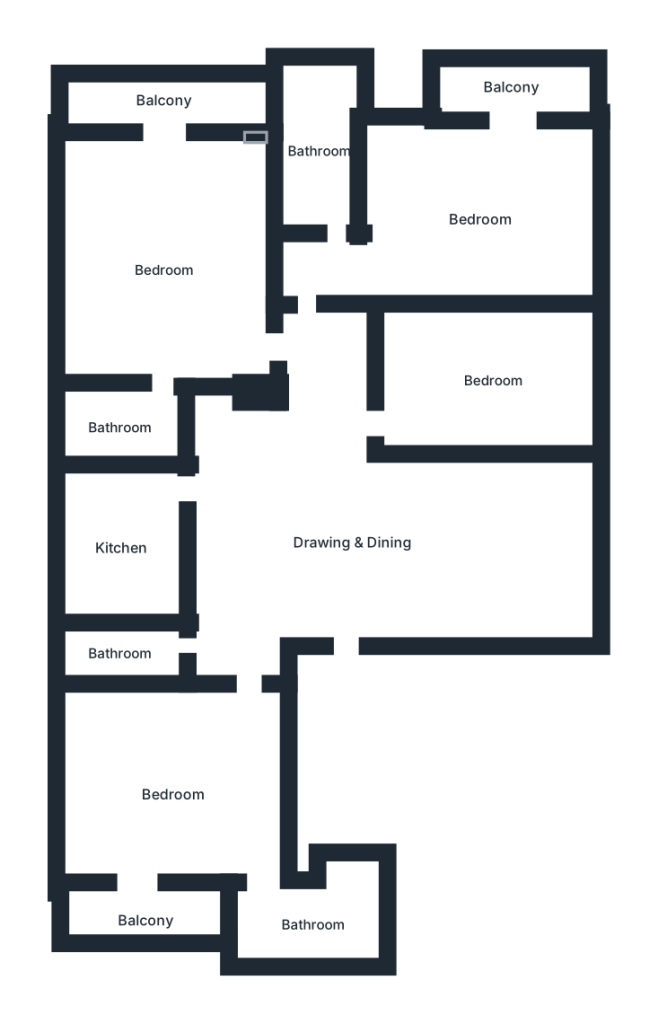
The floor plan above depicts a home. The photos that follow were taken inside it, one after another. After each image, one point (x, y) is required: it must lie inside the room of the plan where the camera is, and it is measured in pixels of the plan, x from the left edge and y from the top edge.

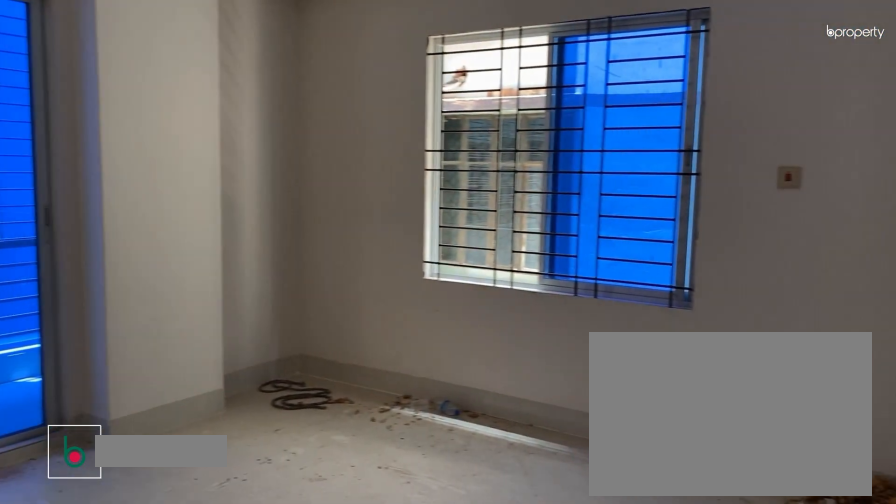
(174, 794)
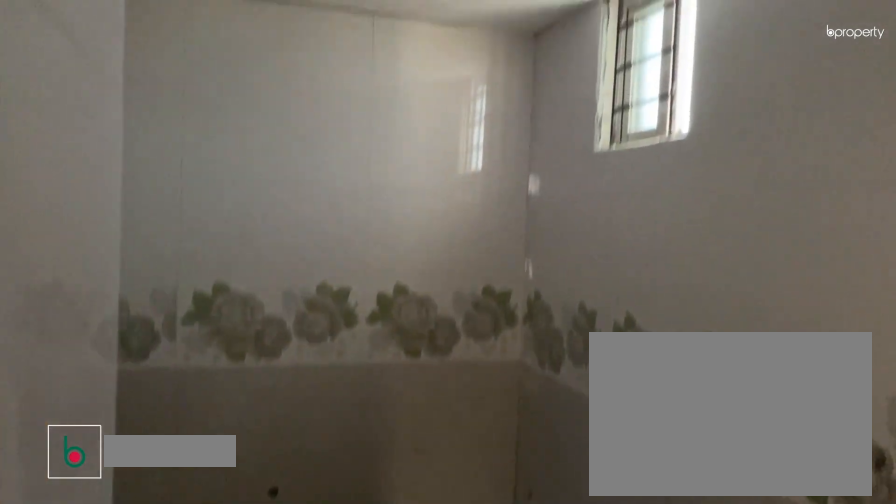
(311, 922)
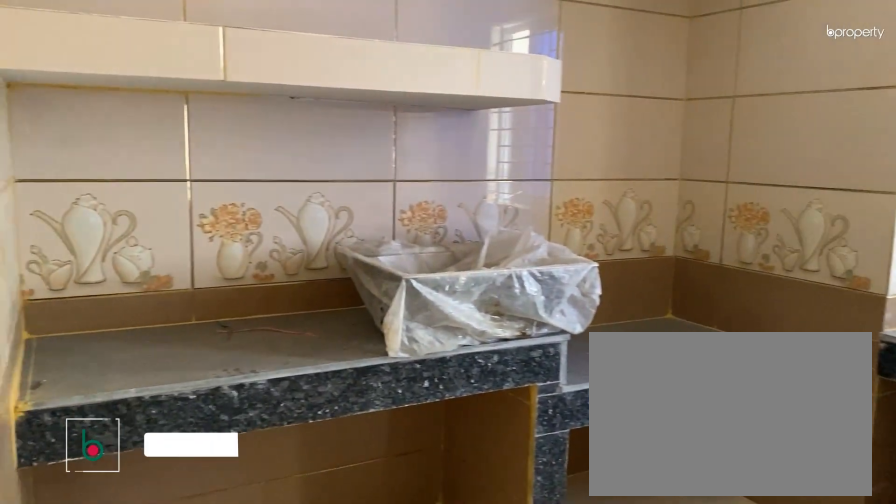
(122, 550)
